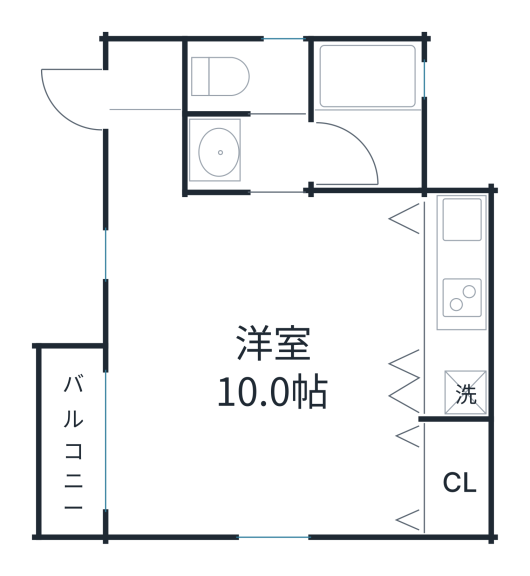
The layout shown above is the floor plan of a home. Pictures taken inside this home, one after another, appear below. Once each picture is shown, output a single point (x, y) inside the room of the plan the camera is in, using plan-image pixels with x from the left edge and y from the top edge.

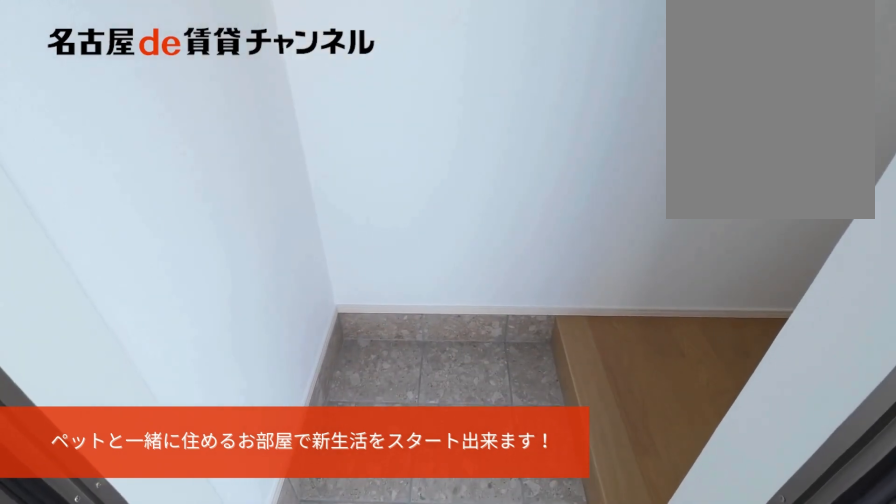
(144, 85)
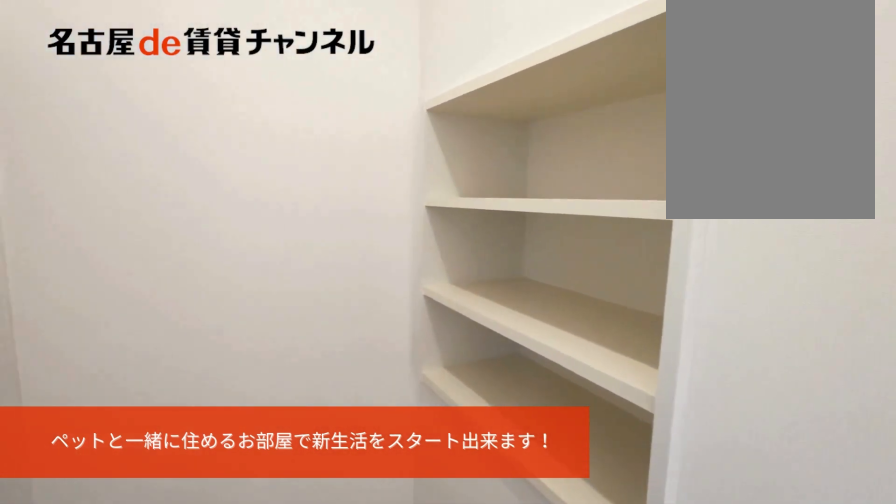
(144, 85)
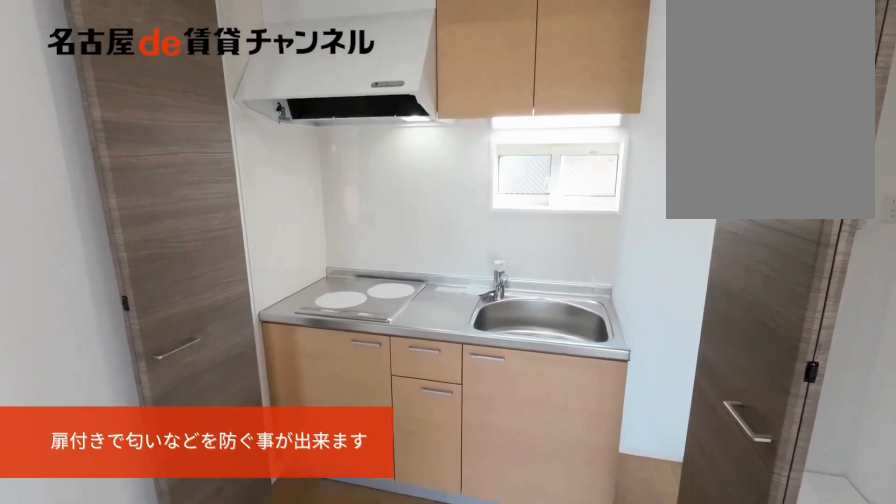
(454, 305)
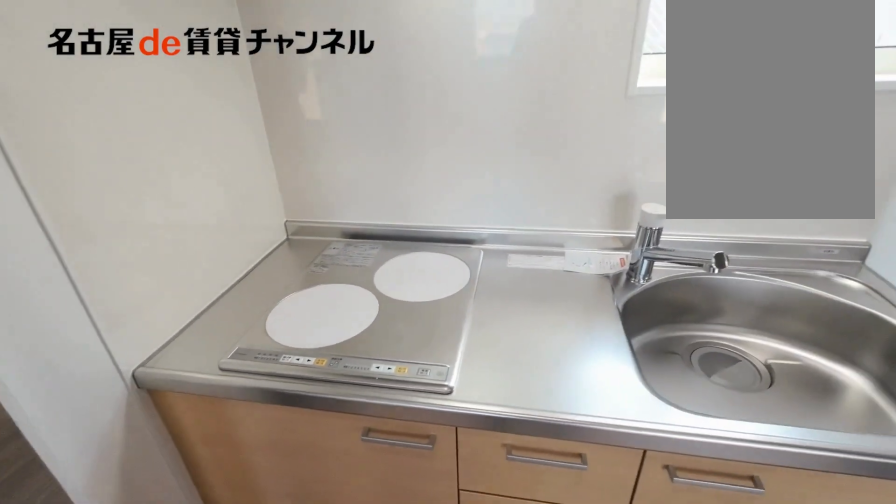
(454, 305)
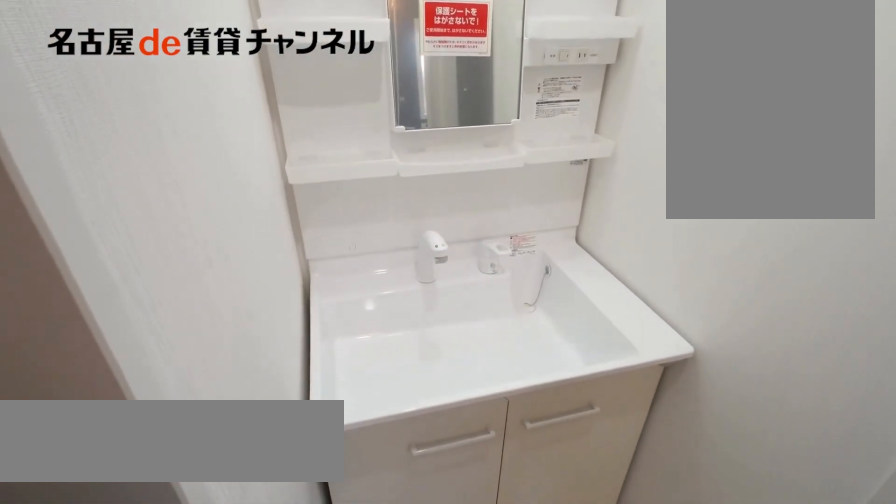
(246, 155)
